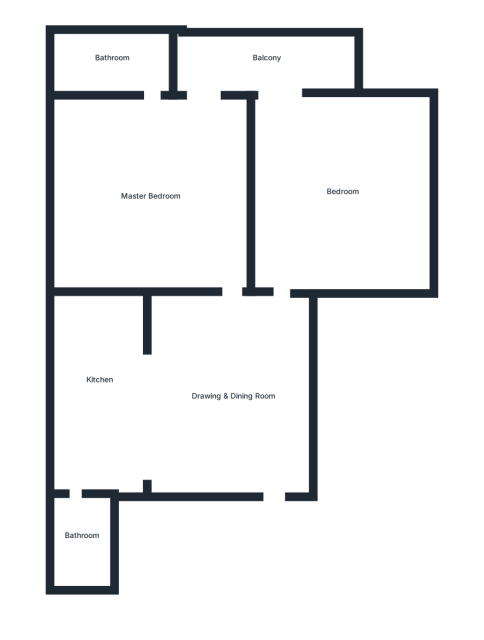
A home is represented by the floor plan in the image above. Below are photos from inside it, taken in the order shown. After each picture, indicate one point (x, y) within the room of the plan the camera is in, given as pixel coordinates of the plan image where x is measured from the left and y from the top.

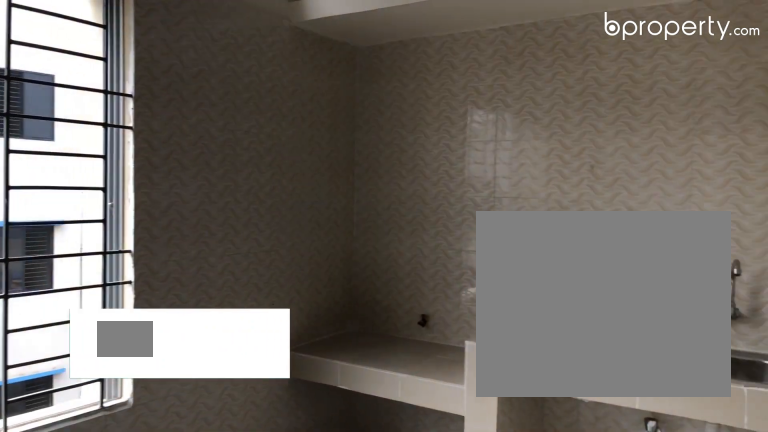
(96, 377)
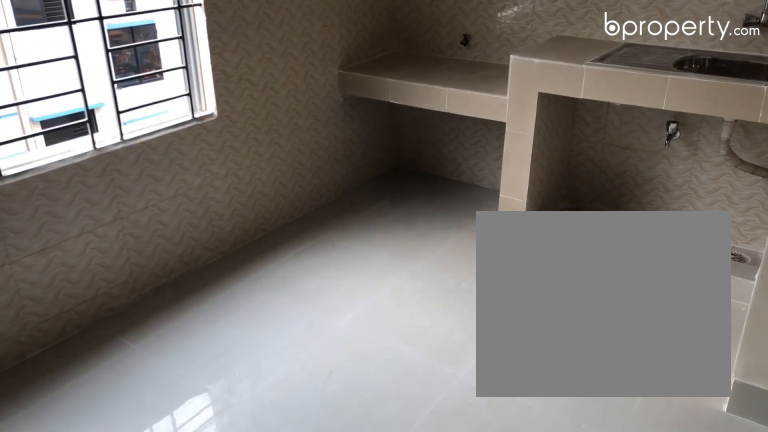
(96, 377)
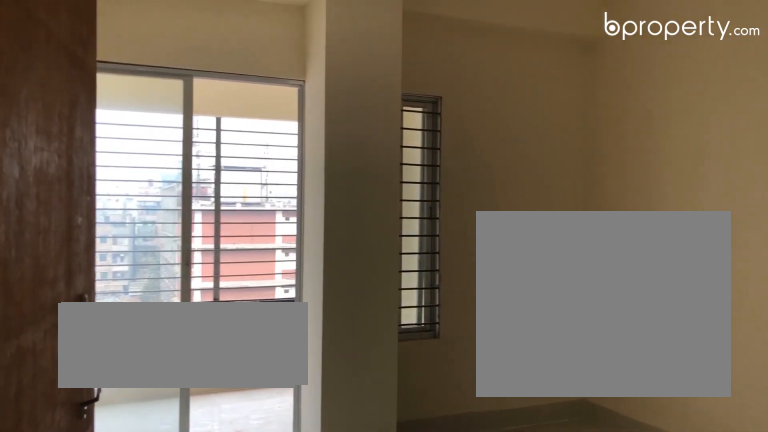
(341, 190)
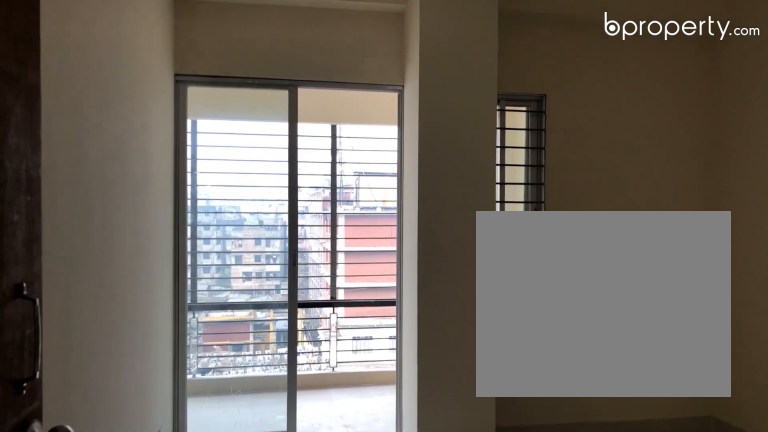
(341, 190)
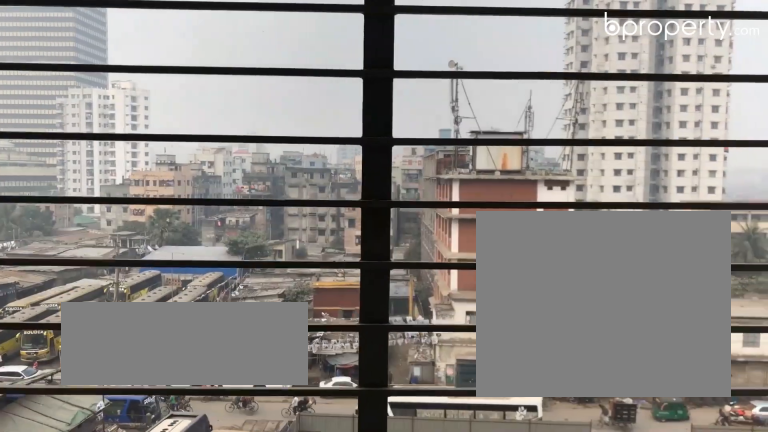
(267, 66)
